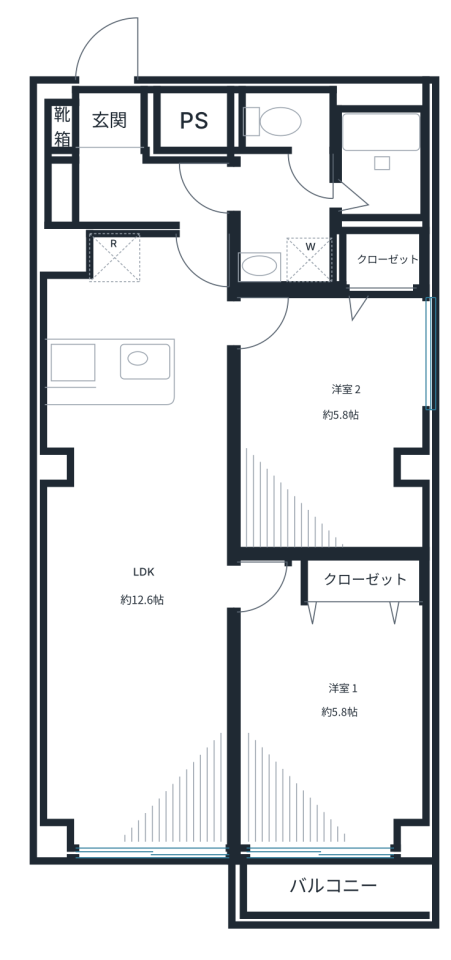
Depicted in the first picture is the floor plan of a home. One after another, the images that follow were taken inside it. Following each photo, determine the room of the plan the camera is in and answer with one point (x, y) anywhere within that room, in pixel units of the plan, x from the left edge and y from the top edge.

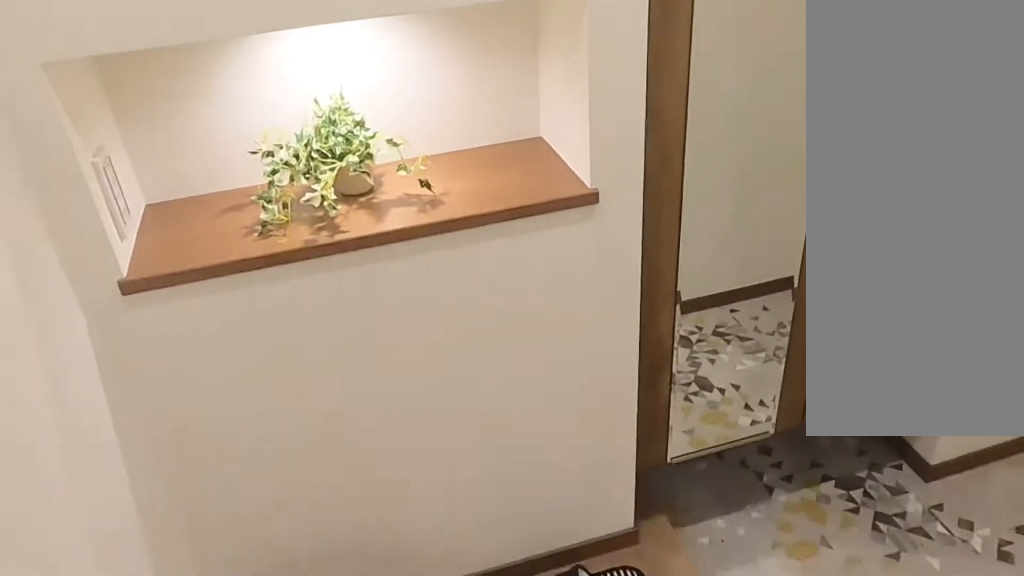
(122, 168)
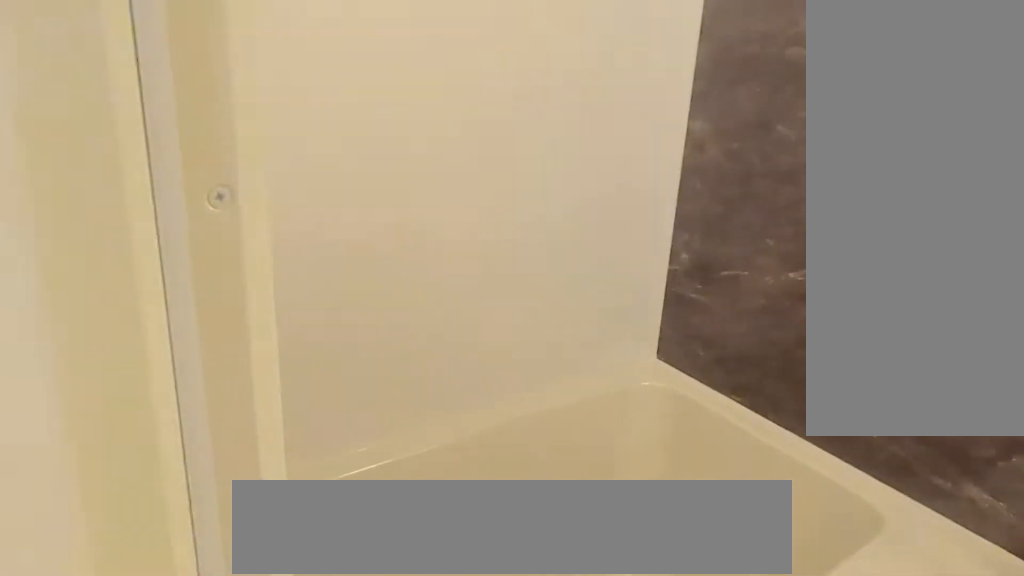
(320, 207)
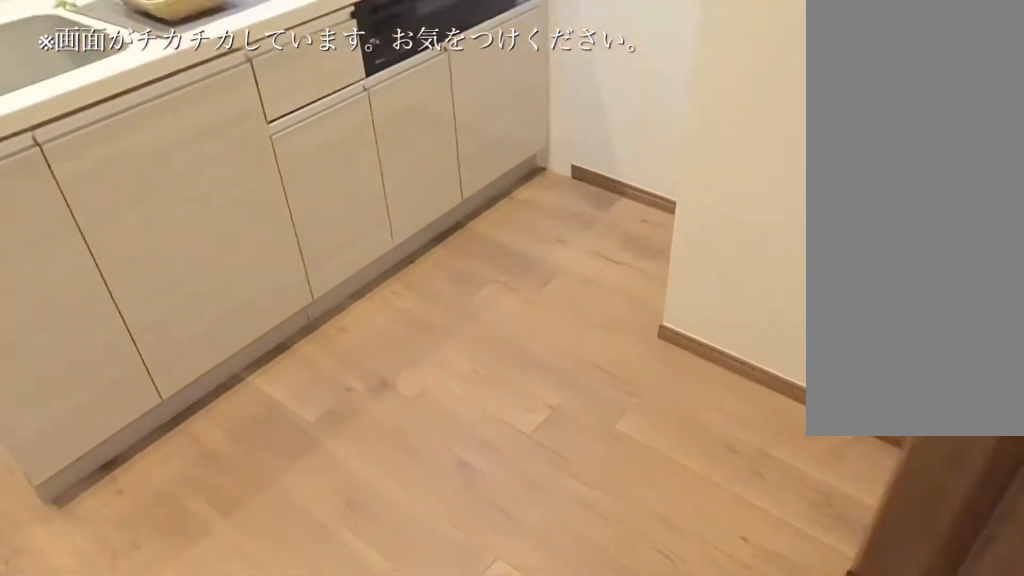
(120, 293)
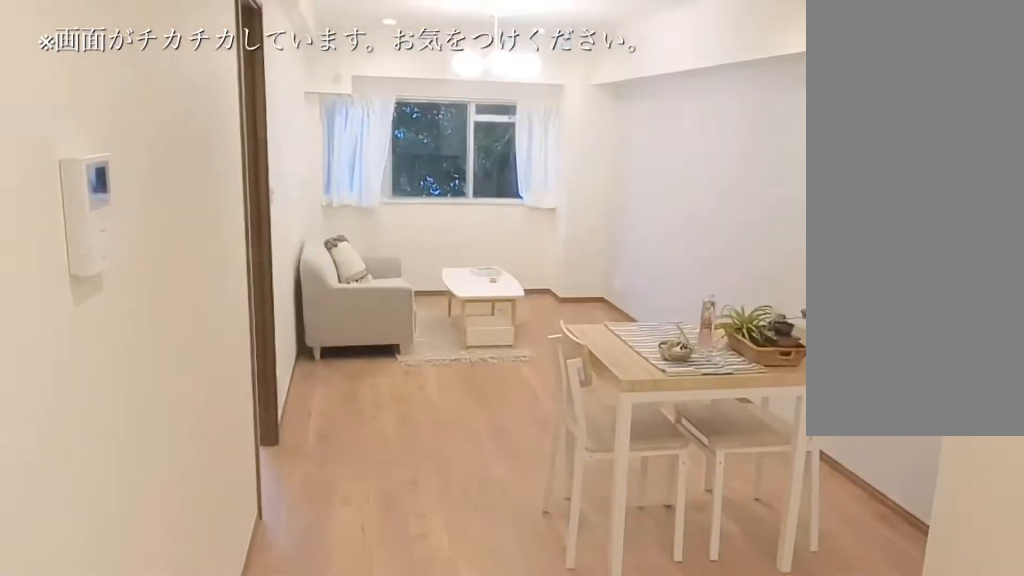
(145, 600)
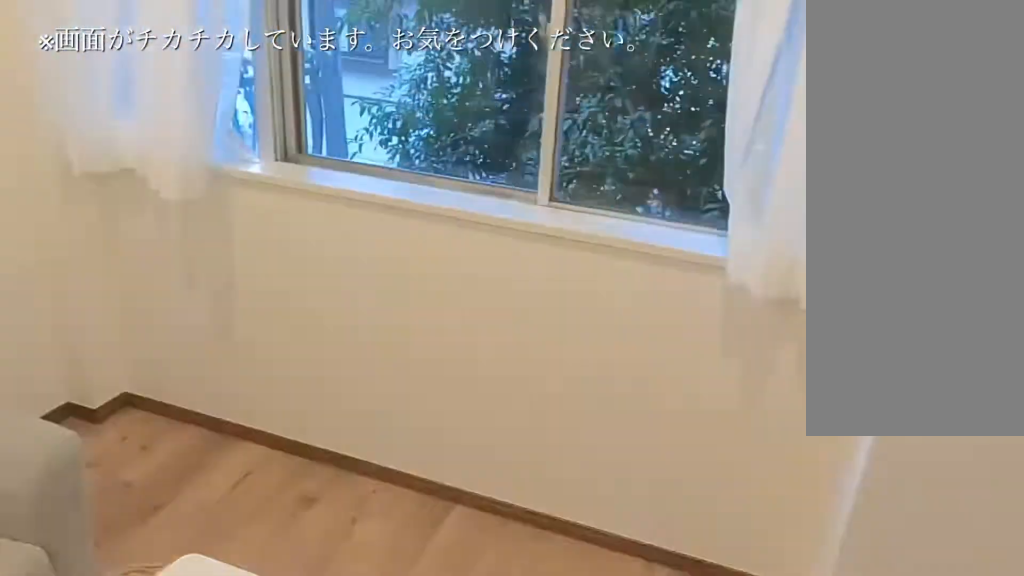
(145, 600)
